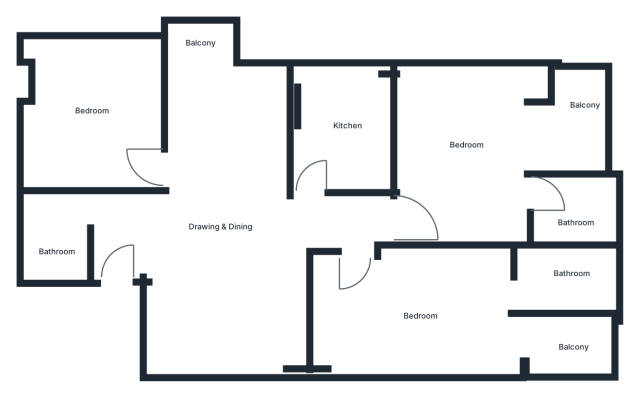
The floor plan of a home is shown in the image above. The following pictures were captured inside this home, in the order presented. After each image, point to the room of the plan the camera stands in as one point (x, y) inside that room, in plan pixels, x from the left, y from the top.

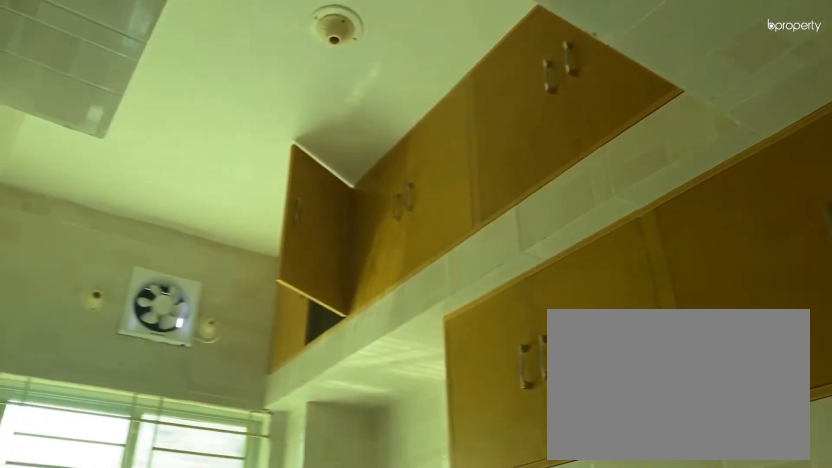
(344, 133)
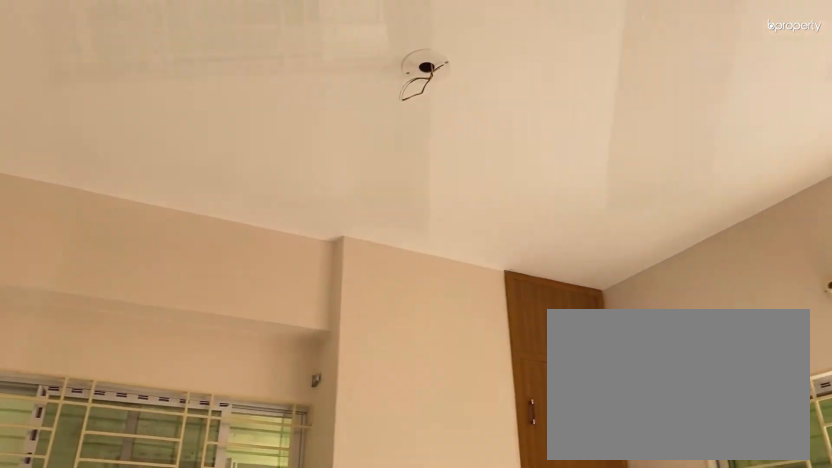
(93, 115)
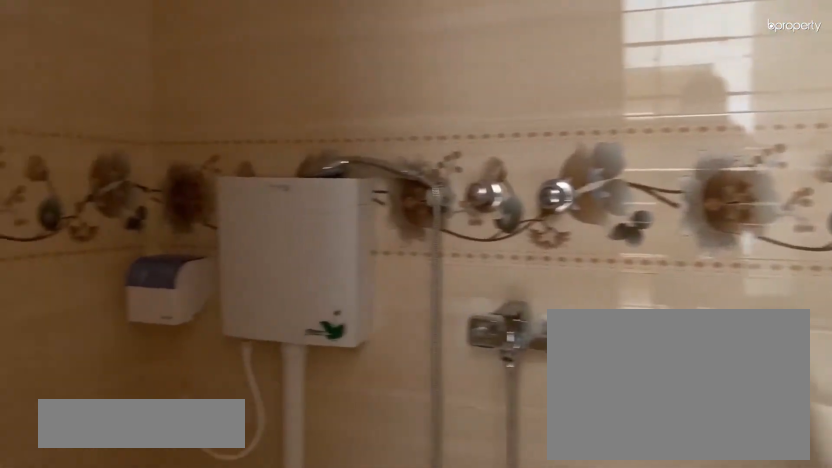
(57, 234)
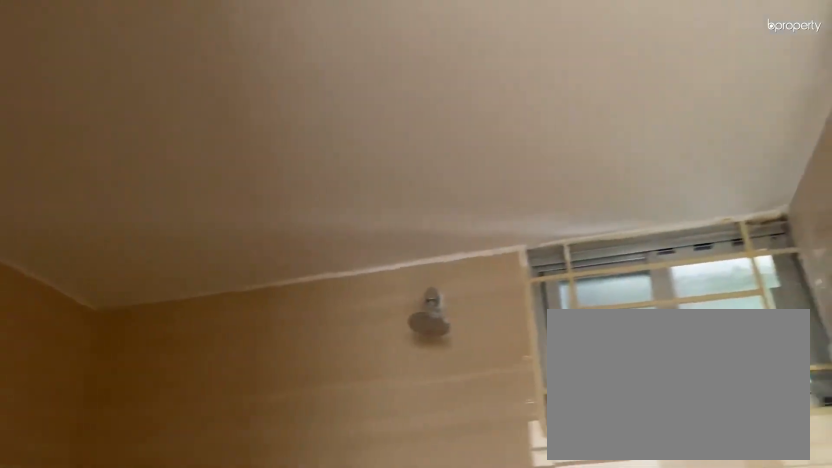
(57, 234)
